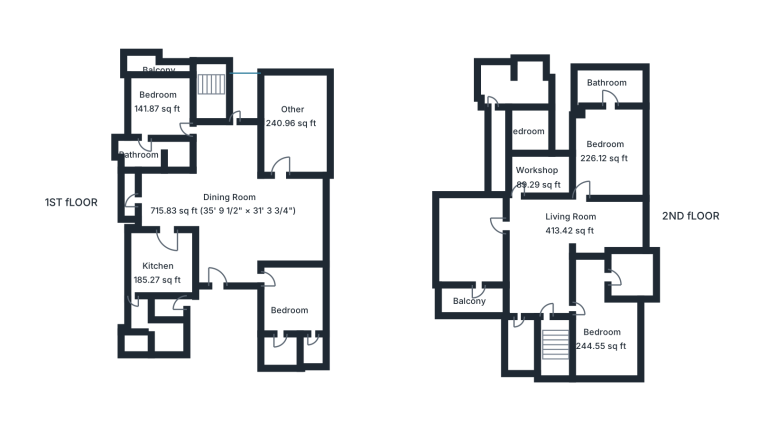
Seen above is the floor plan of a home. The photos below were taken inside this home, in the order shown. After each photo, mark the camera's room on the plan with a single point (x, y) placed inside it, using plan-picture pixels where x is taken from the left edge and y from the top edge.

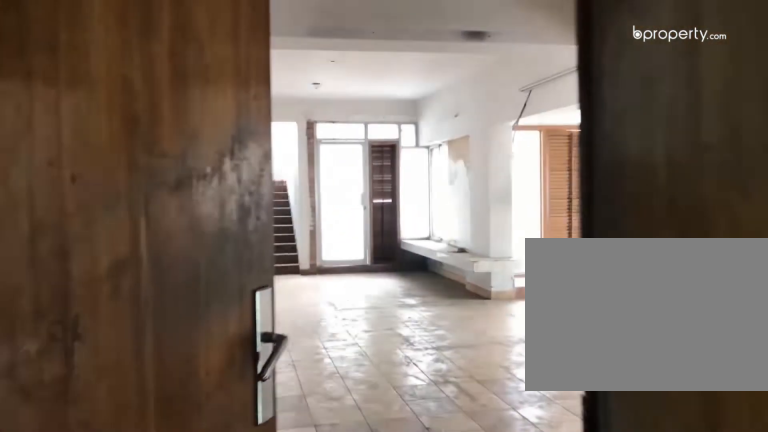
(218, 259)
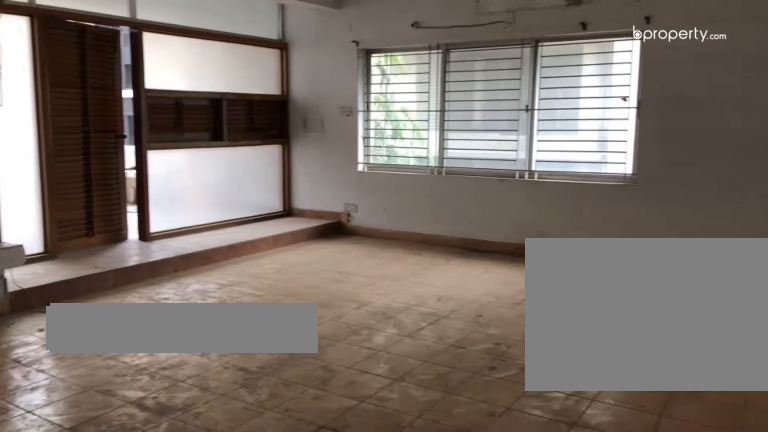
(218, 204)
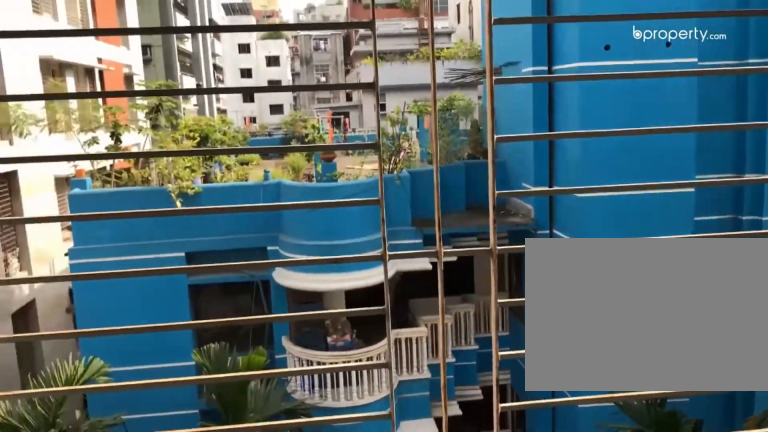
(312, 357)
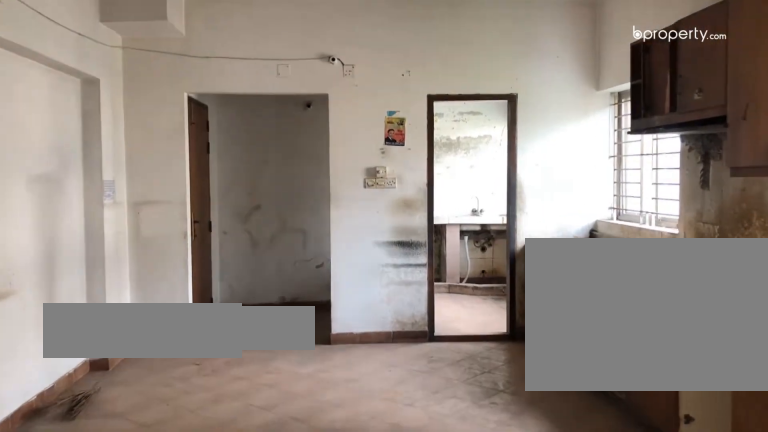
(162, 267)
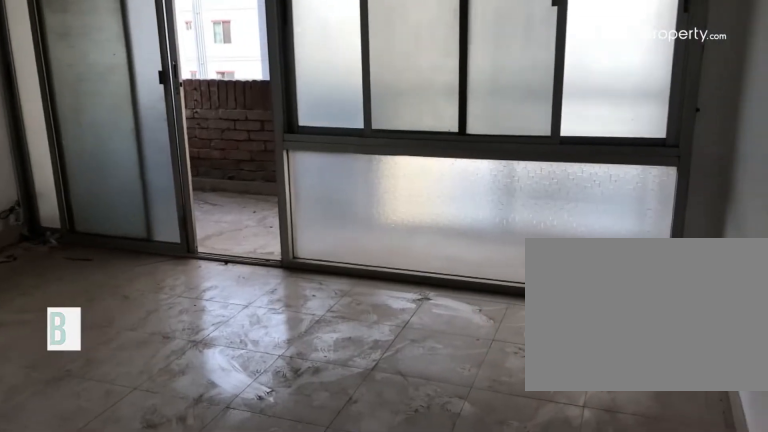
(159, 106)
